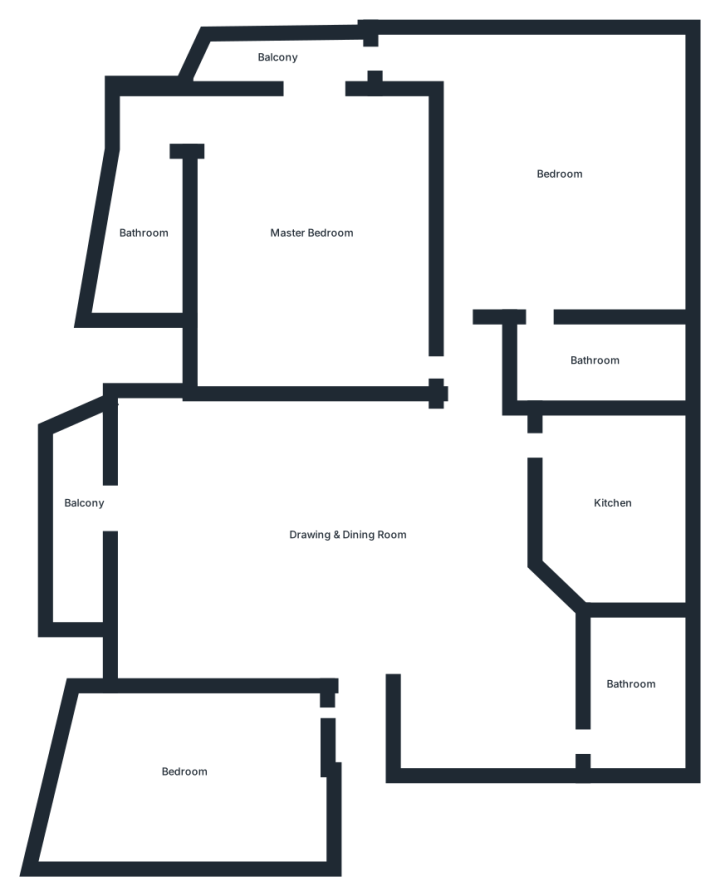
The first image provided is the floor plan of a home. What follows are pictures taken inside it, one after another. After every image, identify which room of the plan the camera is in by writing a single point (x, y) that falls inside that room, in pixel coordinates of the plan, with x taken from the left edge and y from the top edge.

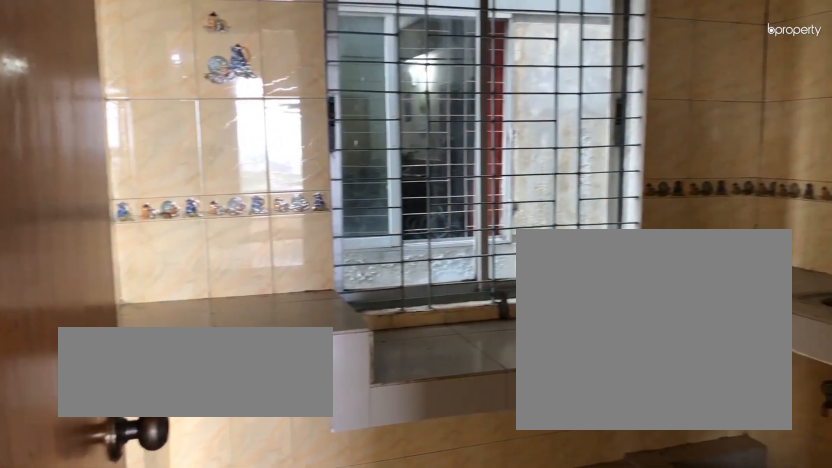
(611, 502)
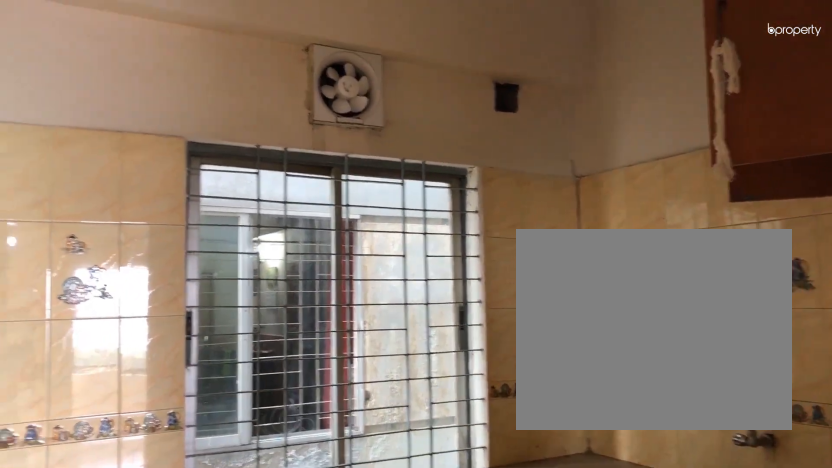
(611, 502)
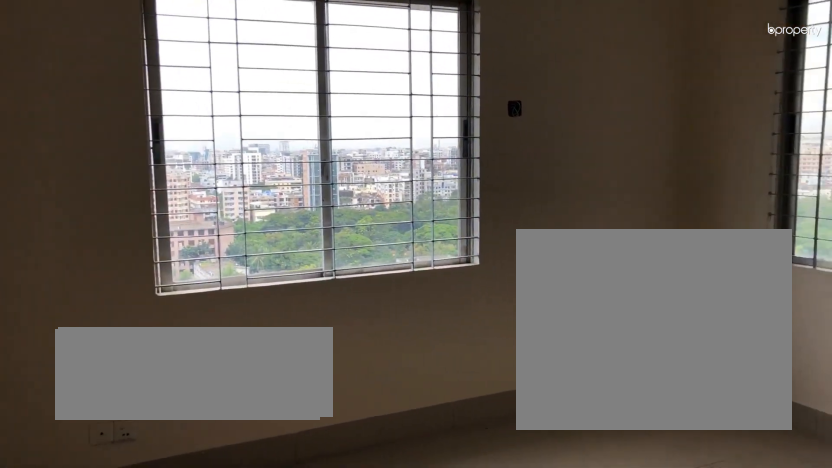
(559, 173)
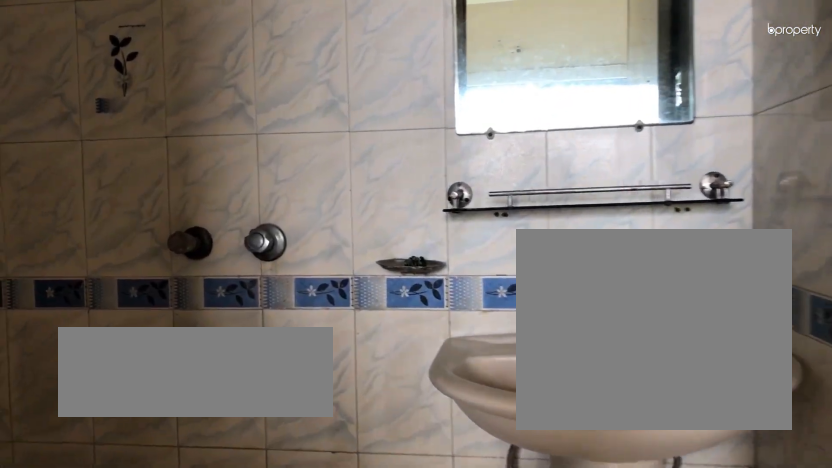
(594, 360)
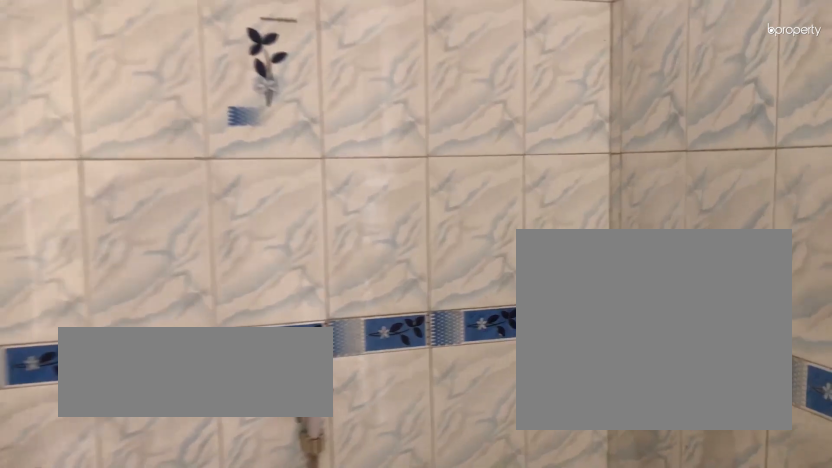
(594, 360)
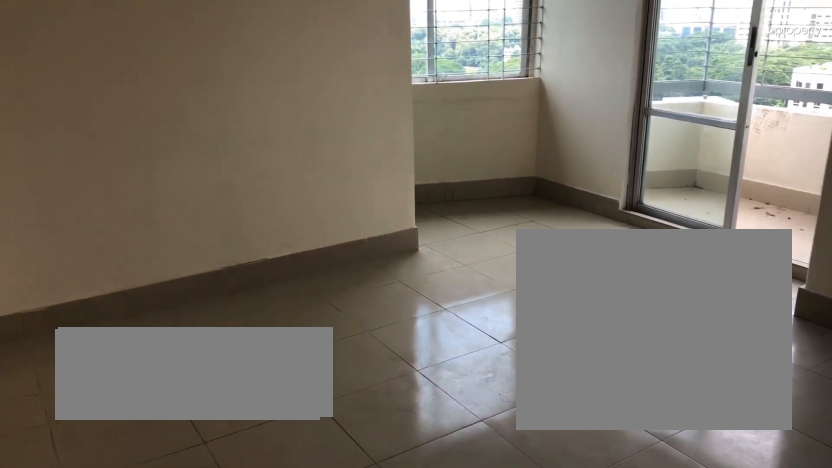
(312, 232)
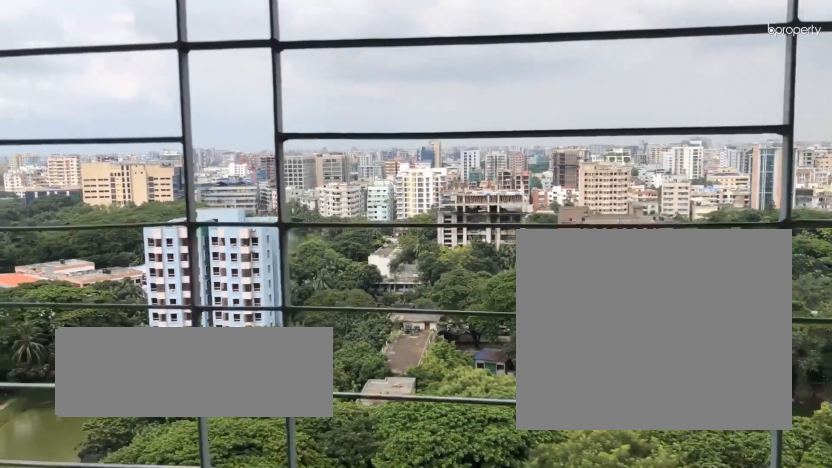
(278, 57)
